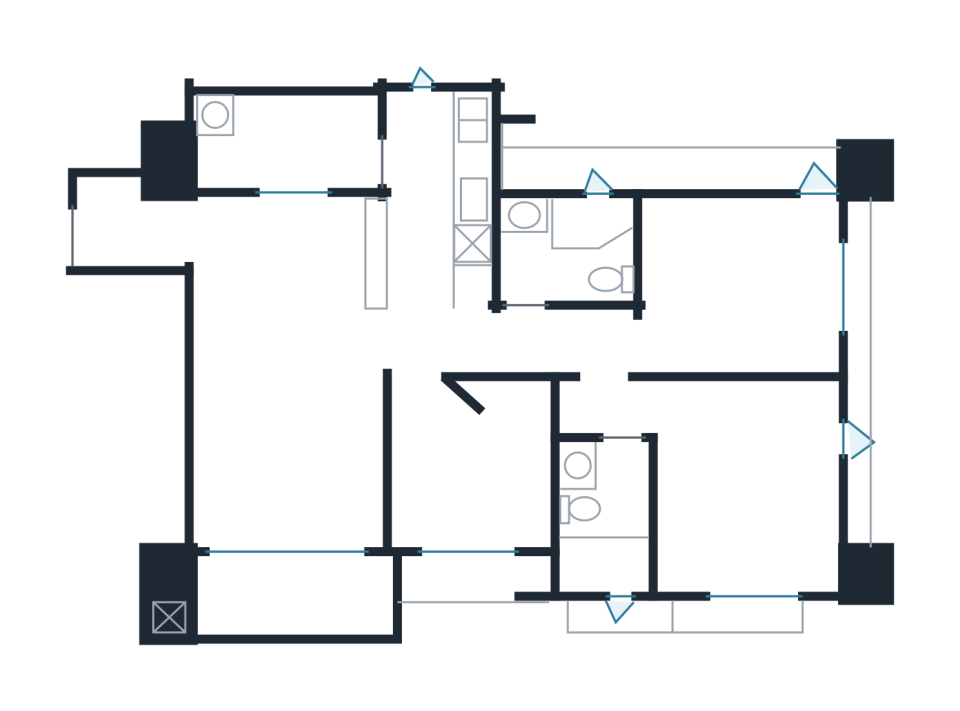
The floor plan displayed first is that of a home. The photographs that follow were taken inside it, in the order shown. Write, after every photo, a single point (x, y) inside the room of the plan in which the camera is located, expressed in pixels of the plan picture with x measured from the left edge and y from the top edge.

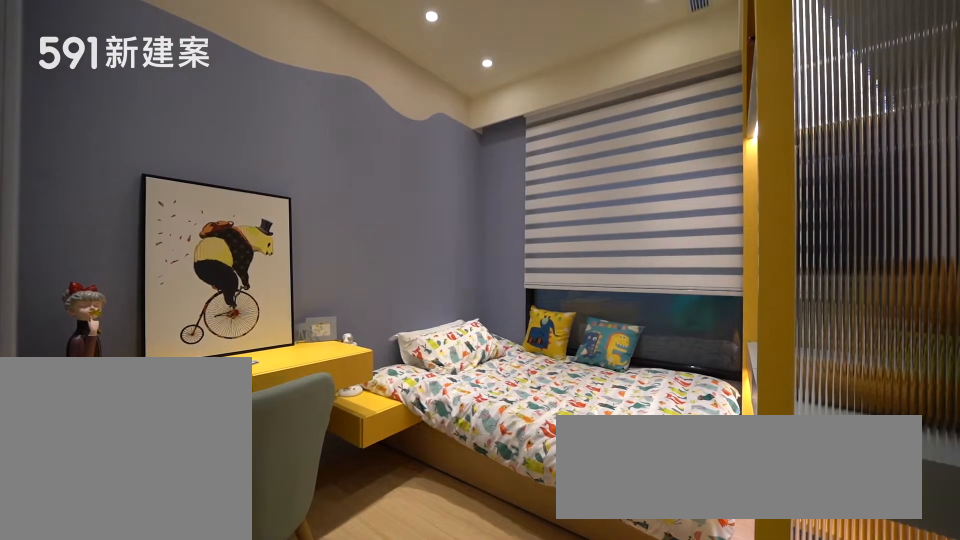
(477, 465)
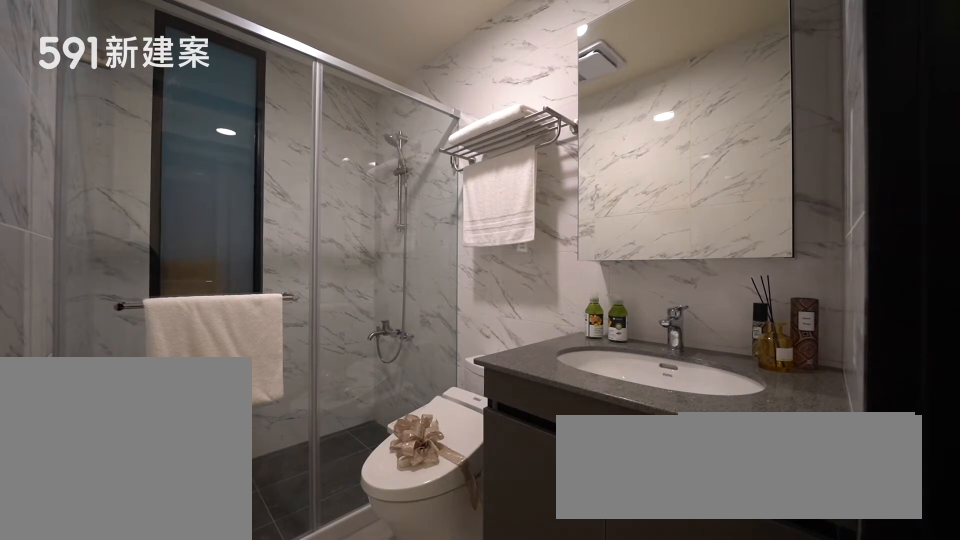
(600, 522)
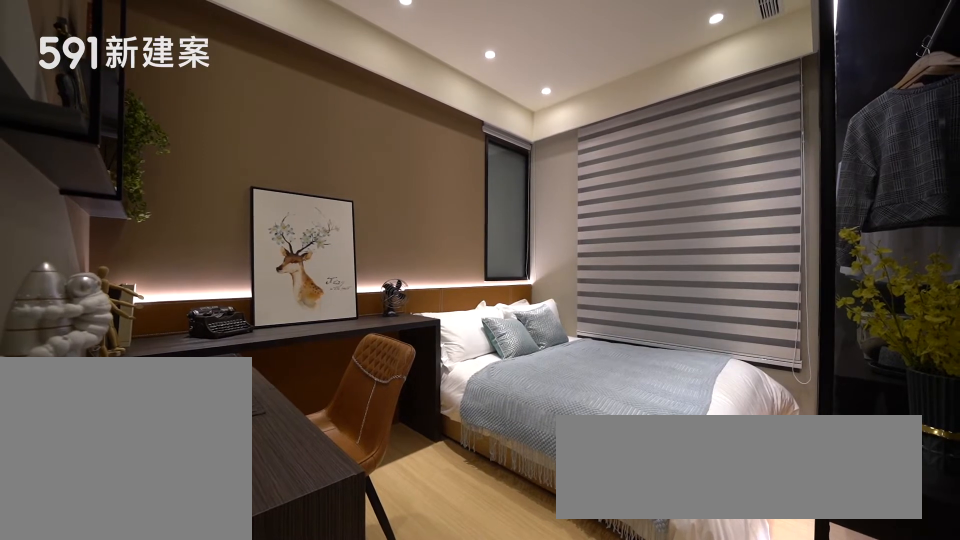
(746, 281)
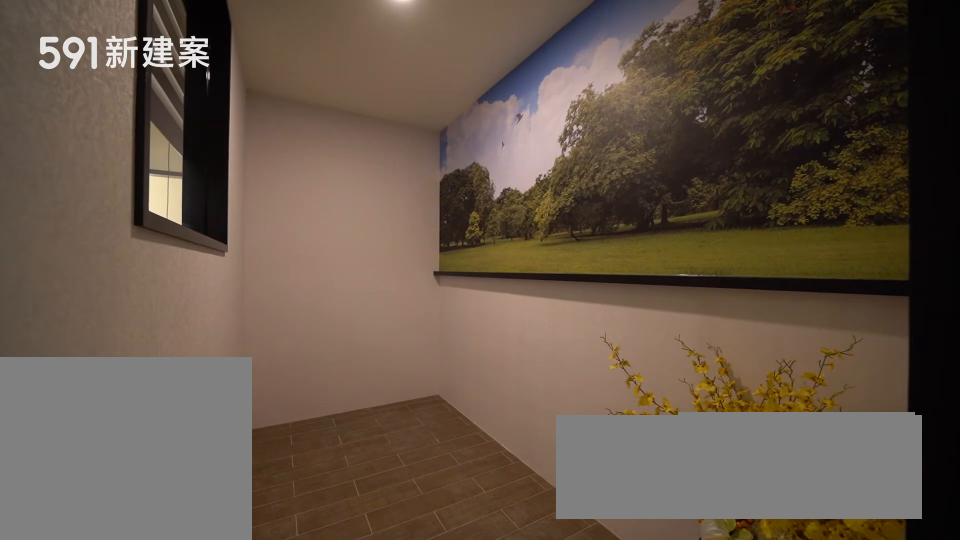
(281, 140)
